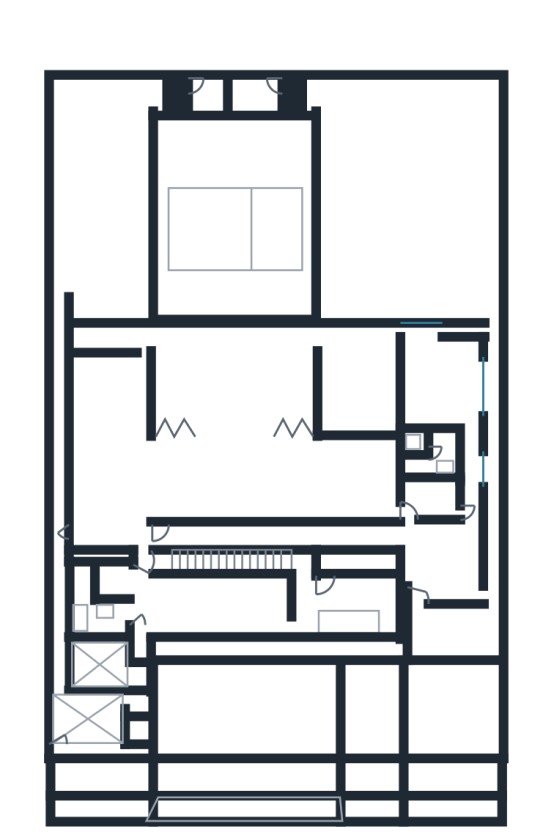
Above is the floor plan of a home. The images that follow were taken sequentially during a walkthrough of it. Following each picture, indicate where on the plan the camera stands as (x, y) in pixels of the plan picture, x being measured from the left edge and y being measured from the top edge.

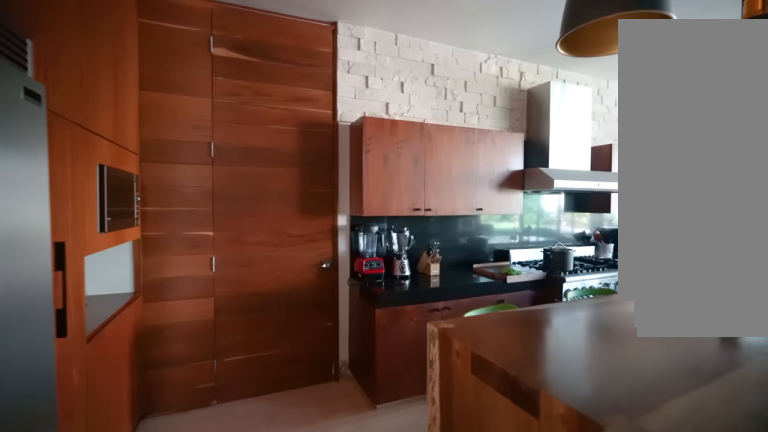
(151, 538)
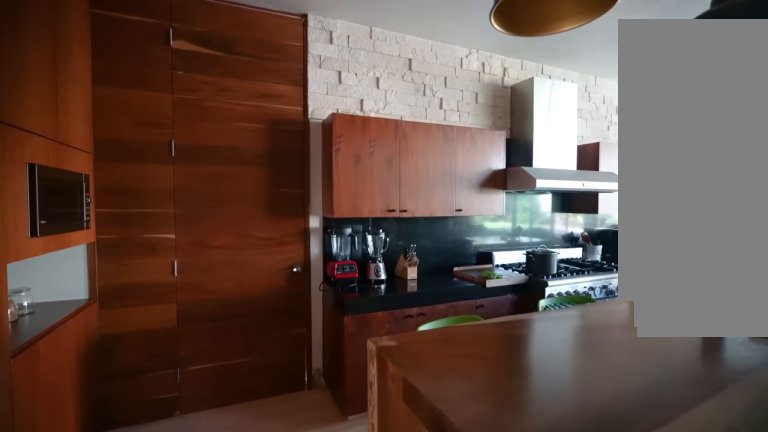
(147, 537)
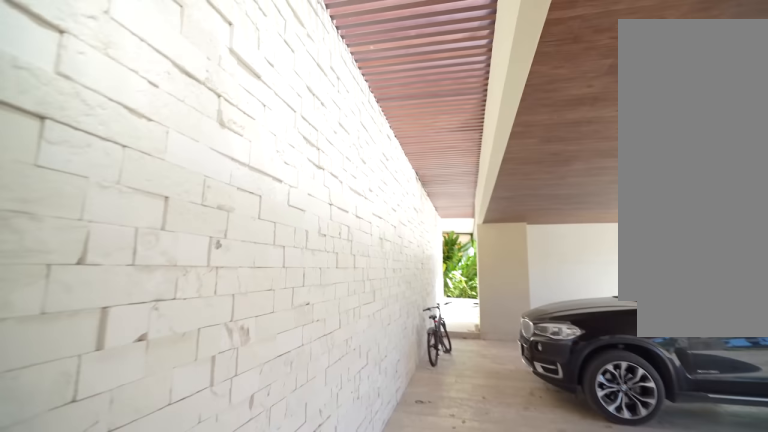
(152, 646)
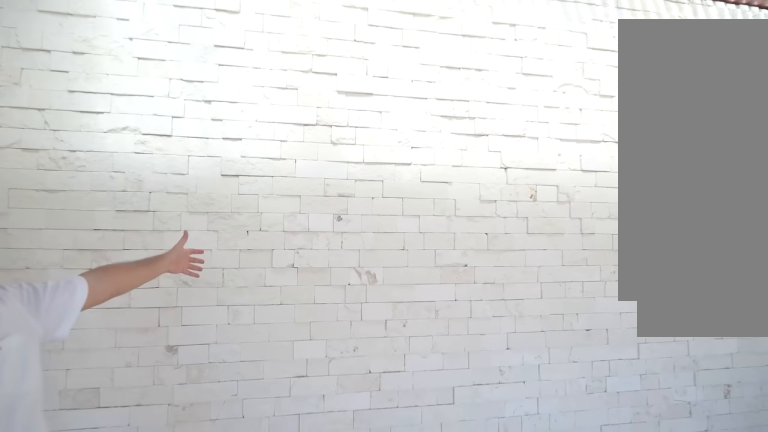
(192, 662)
